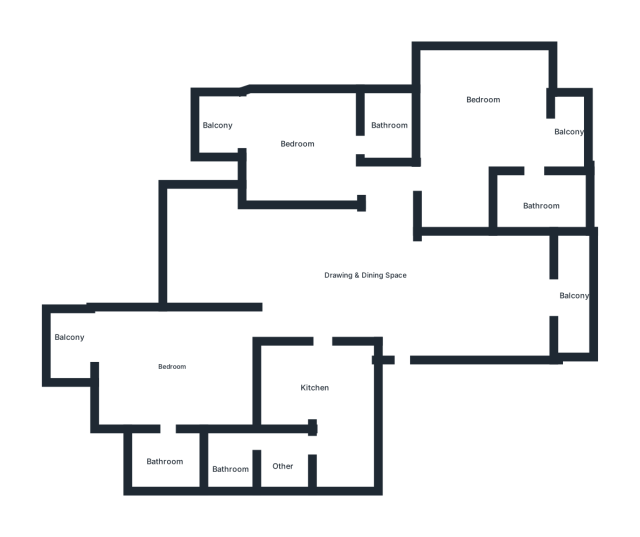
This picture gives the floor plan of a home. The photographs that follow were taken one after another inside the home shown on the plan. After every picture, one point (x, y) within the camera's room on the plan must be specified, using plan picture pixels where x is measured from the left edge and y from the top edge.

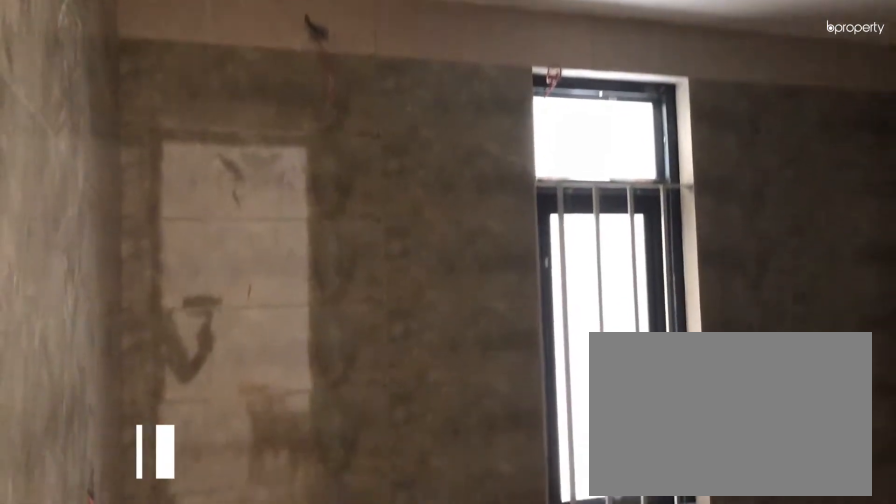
(176, 455)
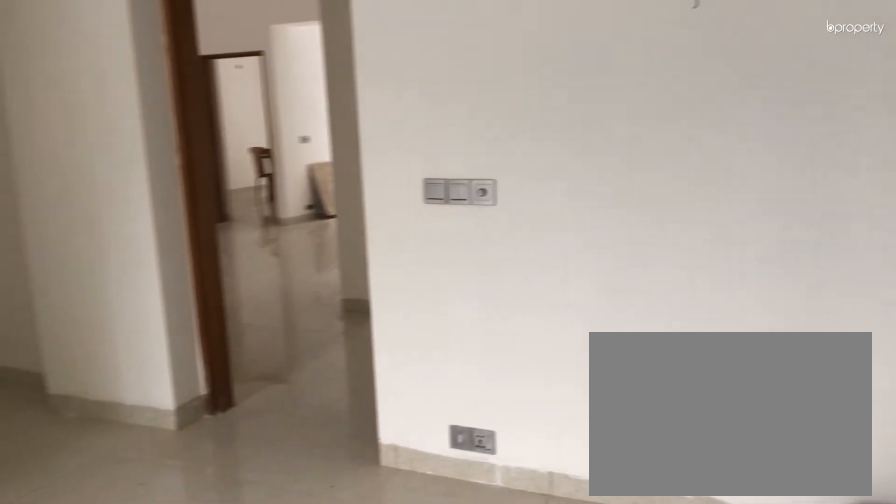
(488, 129)
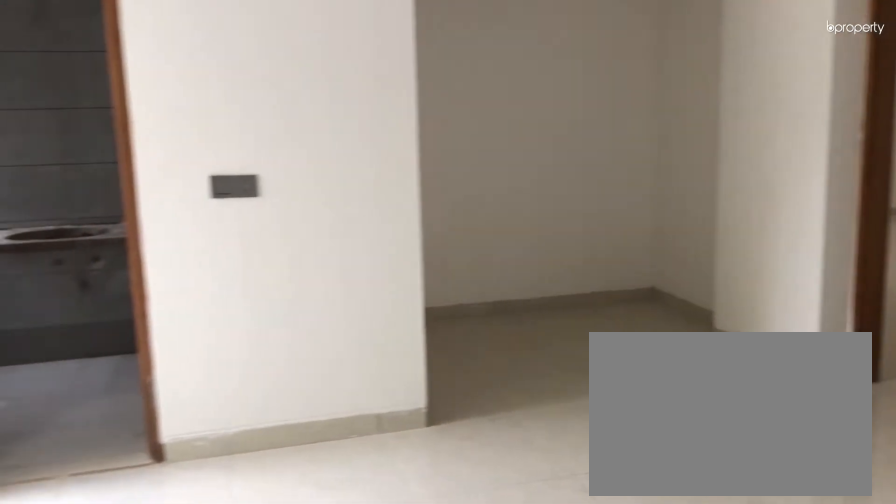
(488, 129)
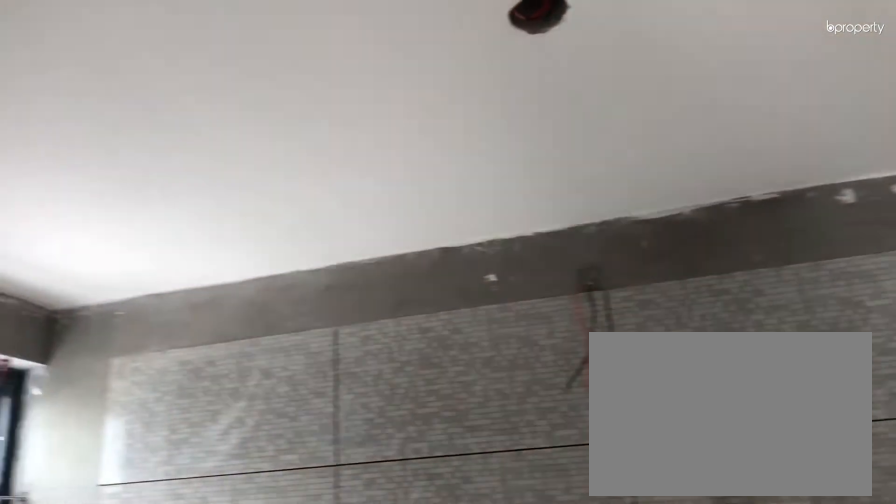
(535, 205)
